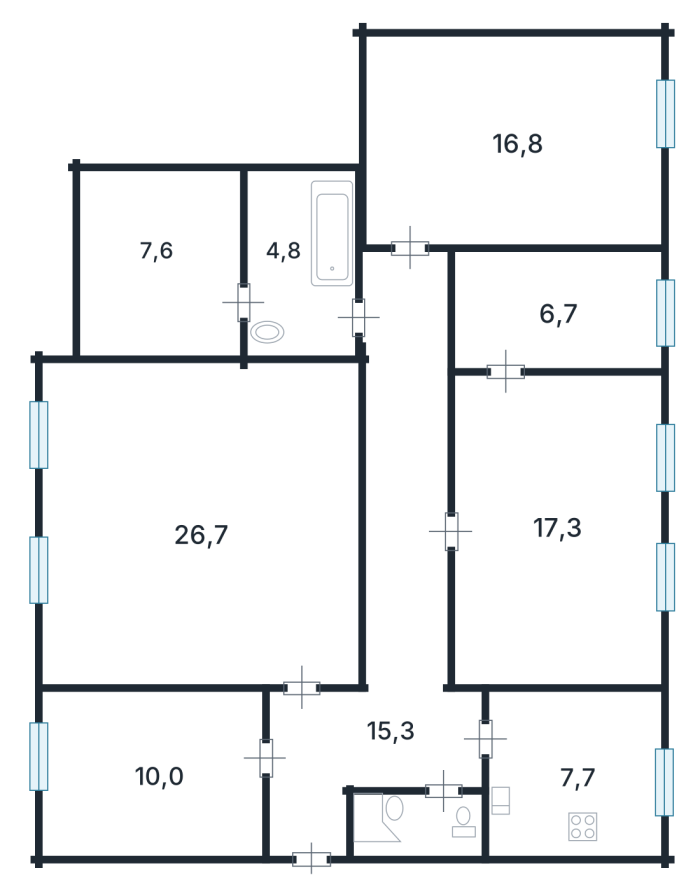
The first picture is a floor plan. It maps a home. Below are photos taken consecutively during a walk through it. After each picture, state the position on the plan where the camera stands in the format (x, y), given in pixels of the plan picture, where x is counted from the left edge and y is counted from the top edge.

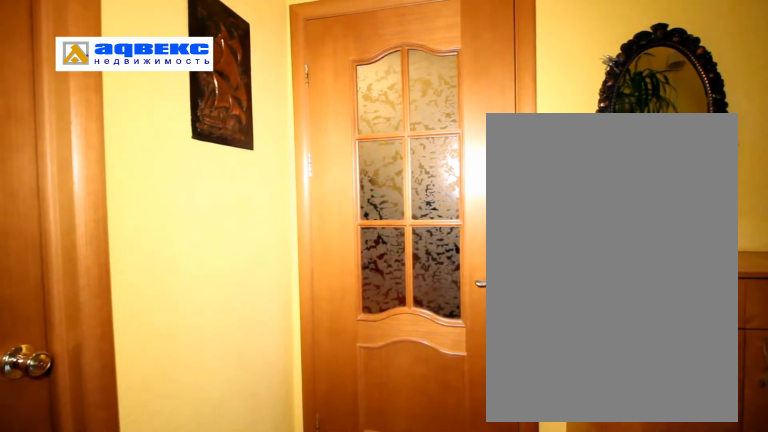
(444, 783)
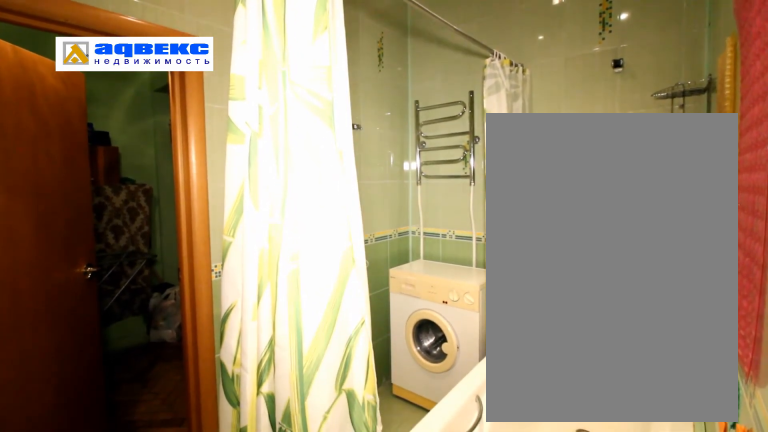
(278, 345)
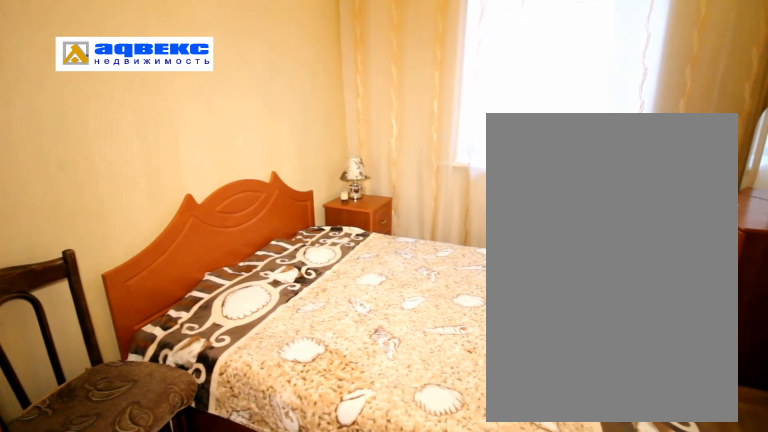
(108, 816)
